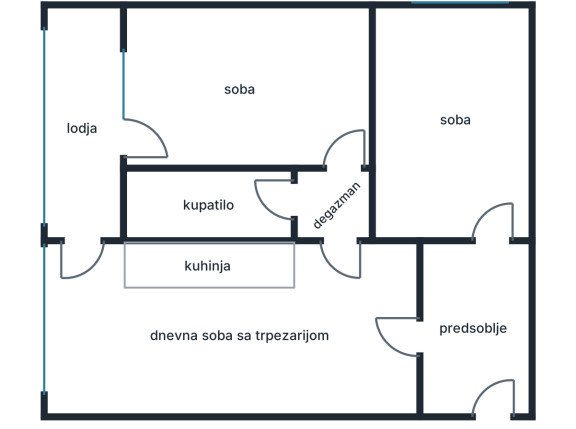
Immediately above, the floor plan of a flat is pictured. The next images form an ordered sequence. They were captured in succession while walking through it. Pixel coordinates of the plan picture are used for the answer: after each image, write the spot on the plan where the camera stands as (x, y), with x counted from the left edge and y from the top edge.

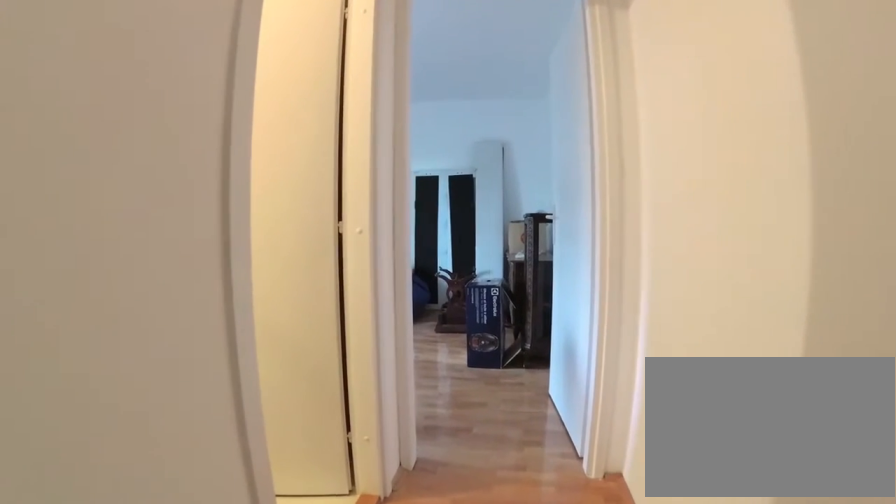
(326, 266)
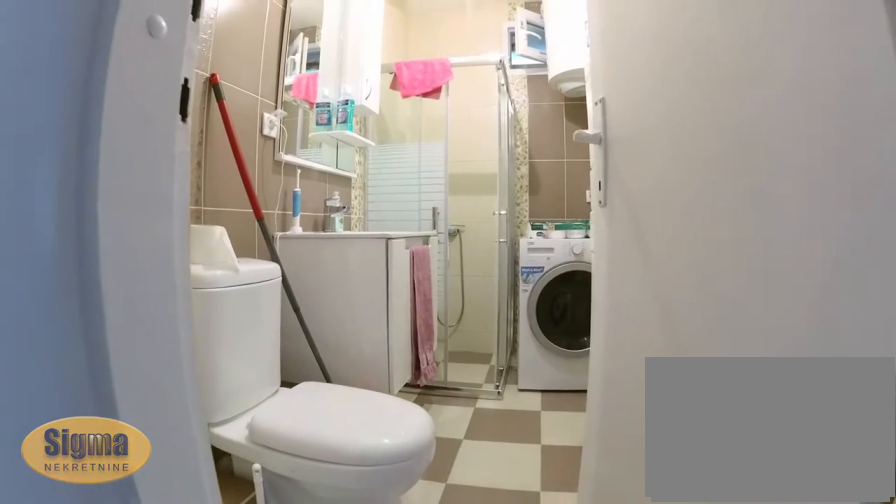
(318, 220)
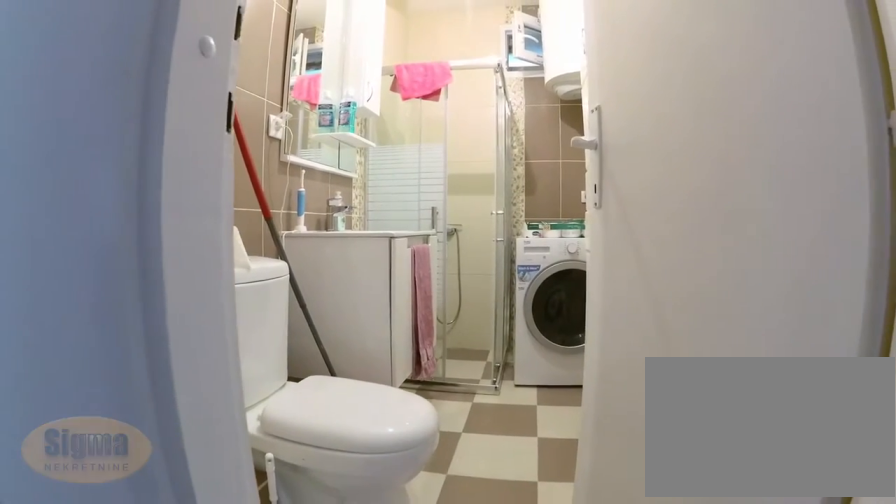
(320, 223)
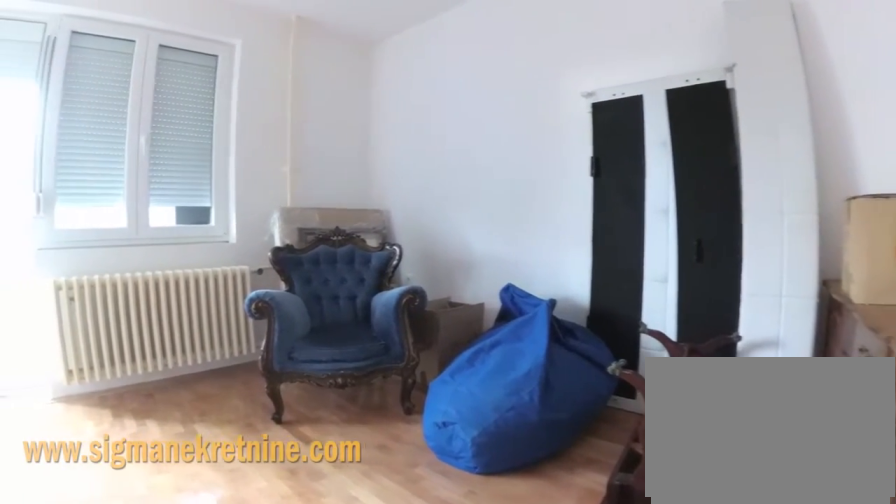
(338, 137)
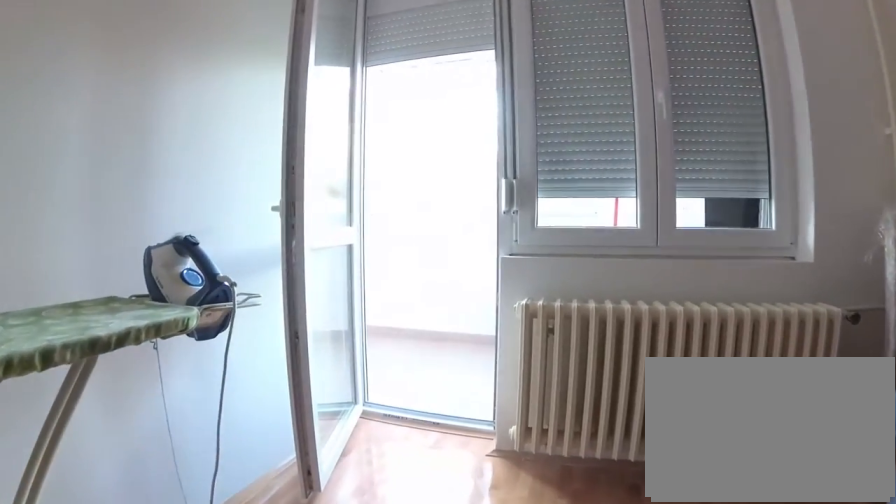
(279, 127)
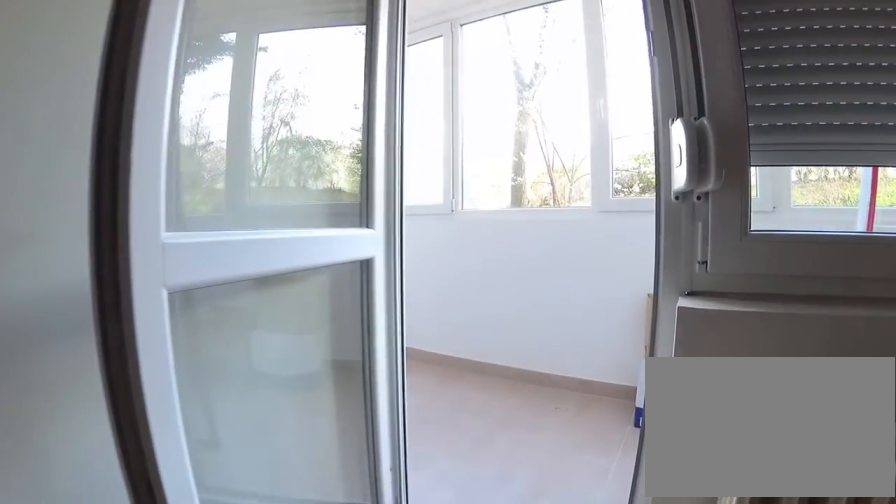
(203, 131)
